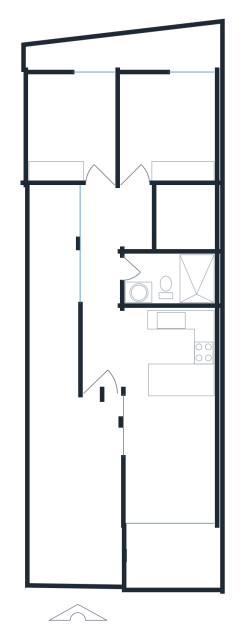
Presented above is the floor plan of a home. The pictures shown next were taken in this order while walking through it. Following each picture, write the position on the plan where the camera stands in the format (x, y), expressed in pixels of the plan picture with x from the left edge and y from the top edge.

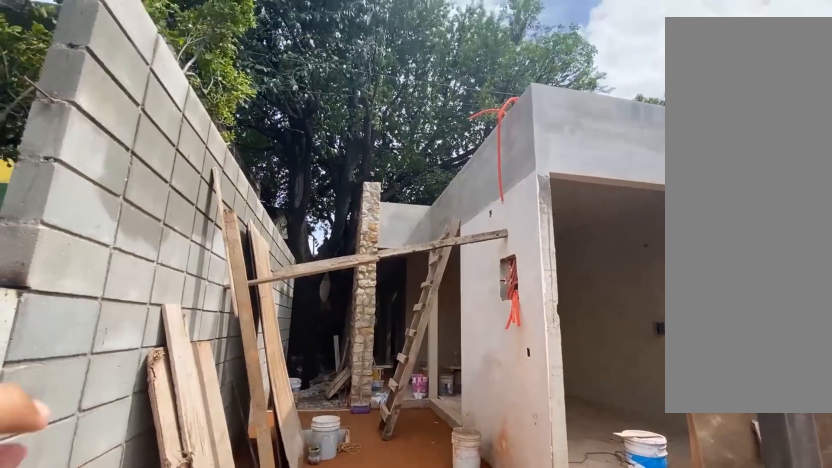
(76, 583)
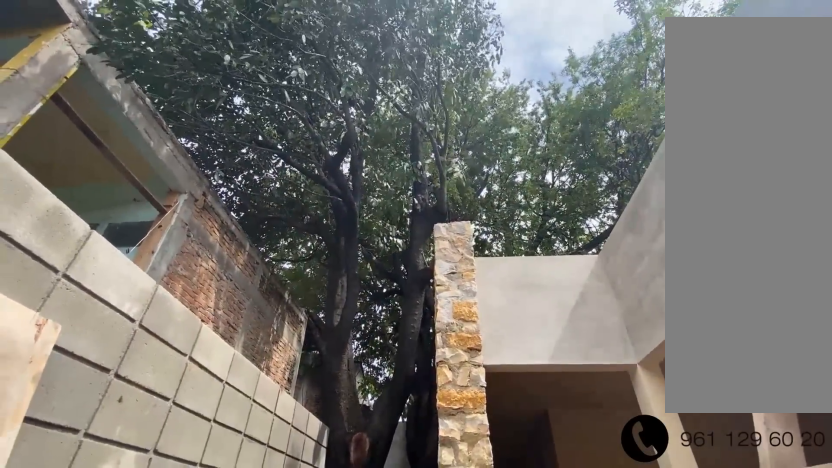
(77, 464)
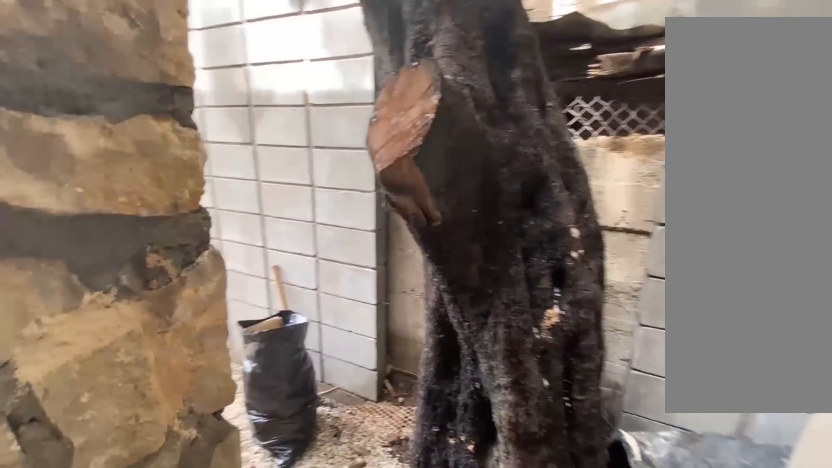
(99, 371)
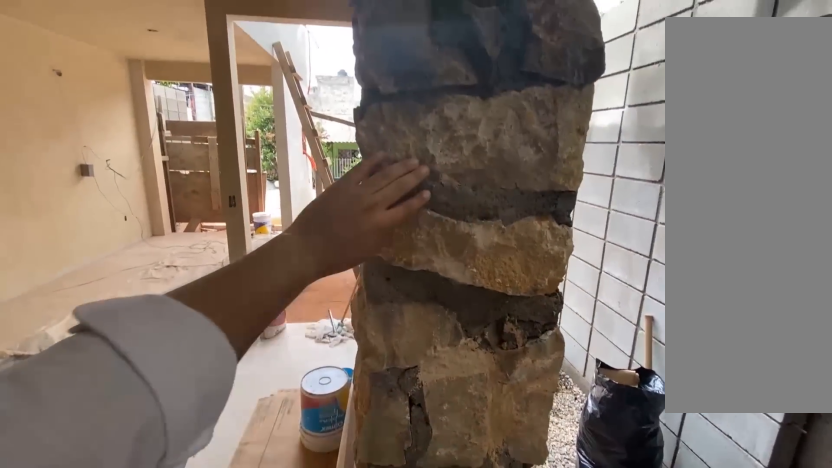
(88, 277)
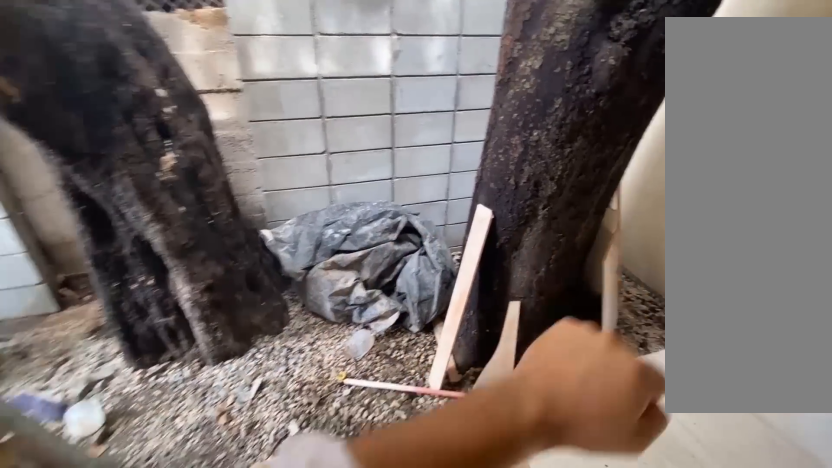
(105, 270)
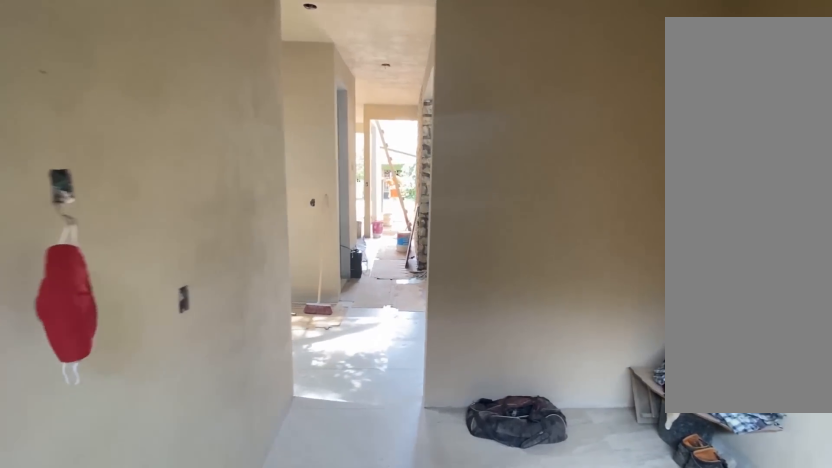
(100, 96)
